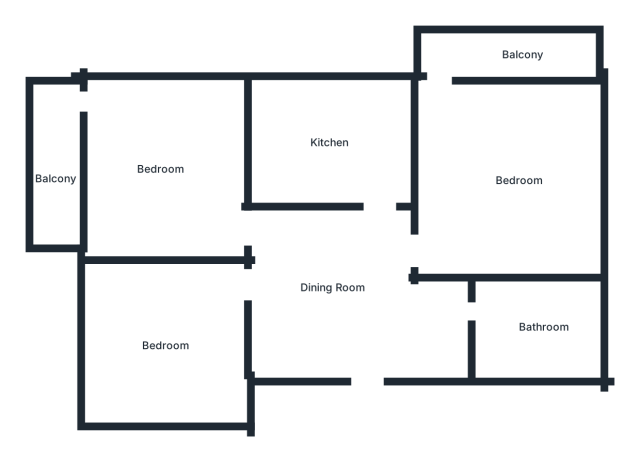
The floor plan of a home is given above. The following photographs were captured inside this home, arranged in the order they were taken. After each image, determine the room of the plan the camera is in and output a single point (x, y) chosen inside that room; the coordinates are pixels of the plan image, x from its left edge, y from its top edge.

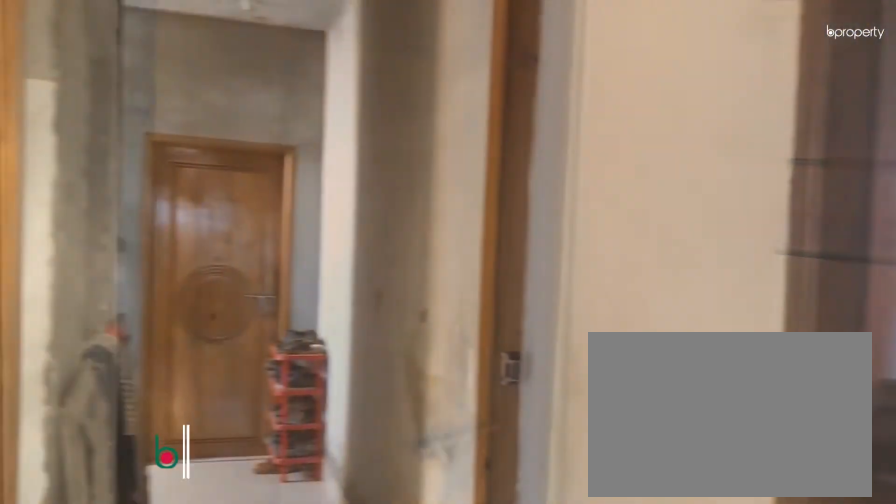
(331, 302)
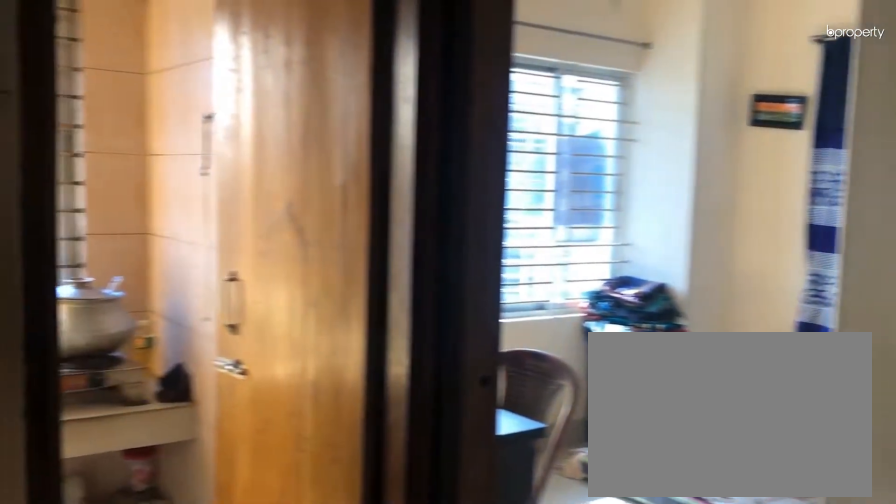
(332, 303)
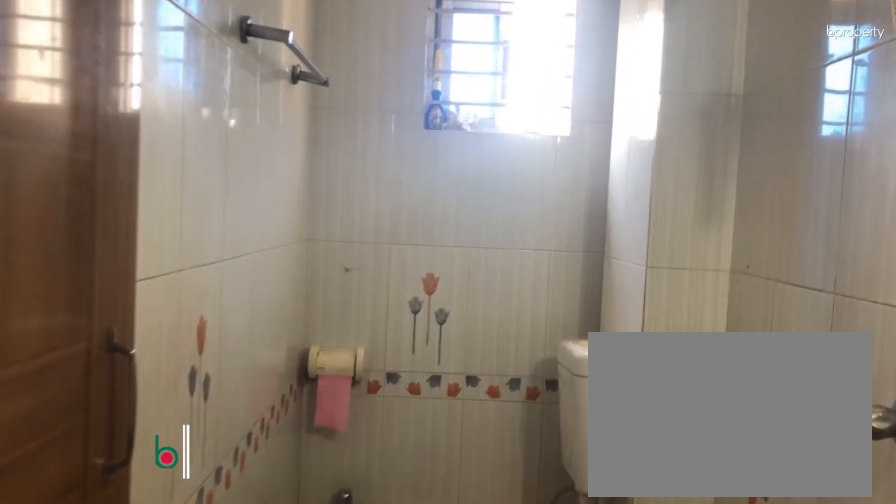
(533, 324)
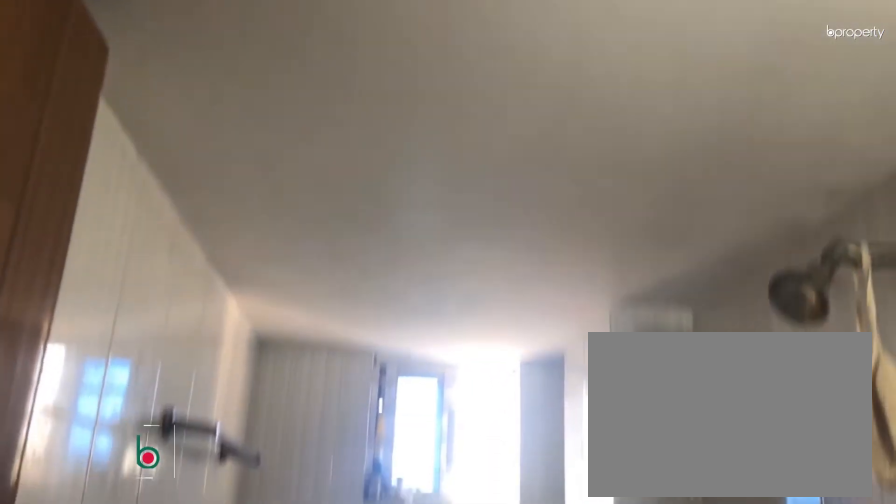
(533, 324)
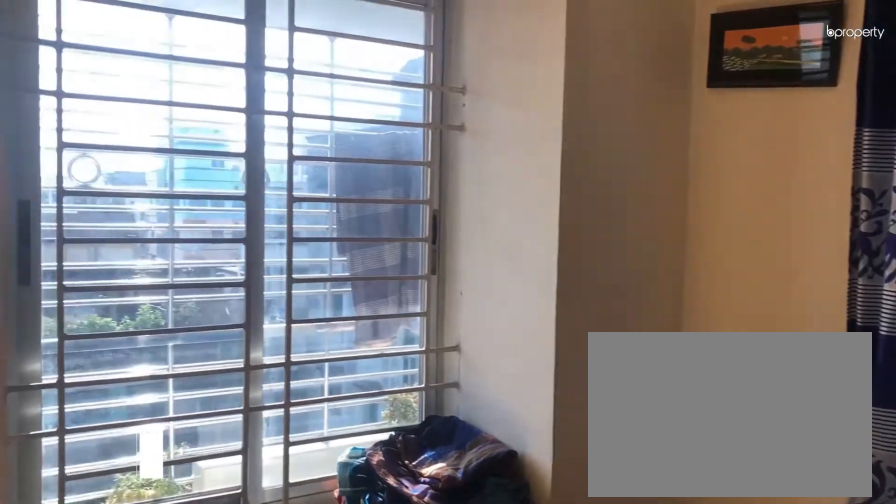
(510, 174)
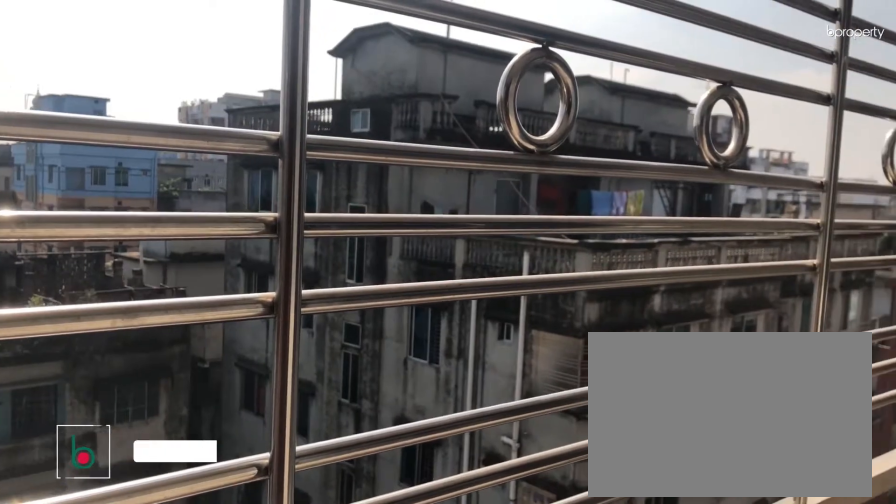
(517, 51)
